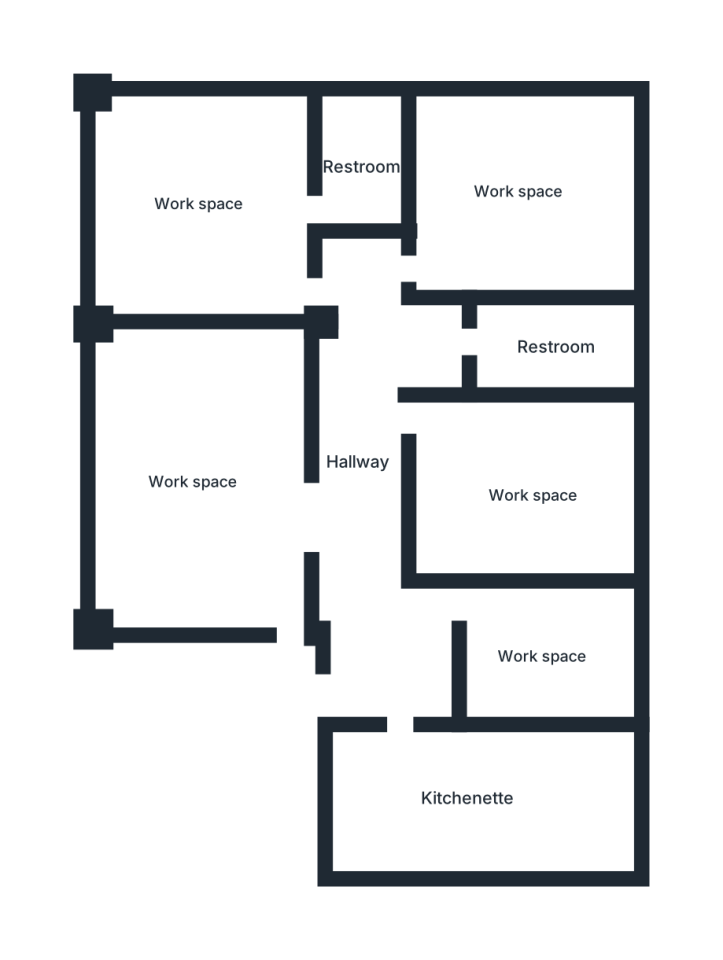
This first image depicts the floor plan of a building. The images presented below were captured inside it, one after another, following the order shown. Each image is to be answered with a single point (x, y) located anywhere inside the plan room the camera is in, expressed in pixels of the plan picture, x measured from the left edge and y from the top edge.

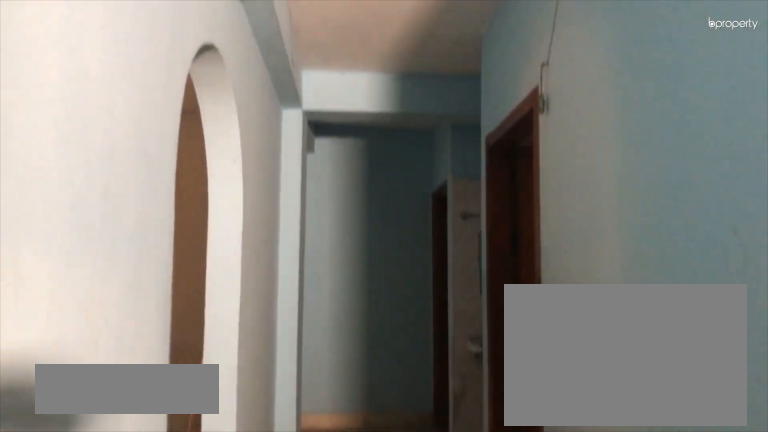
(366, 460)
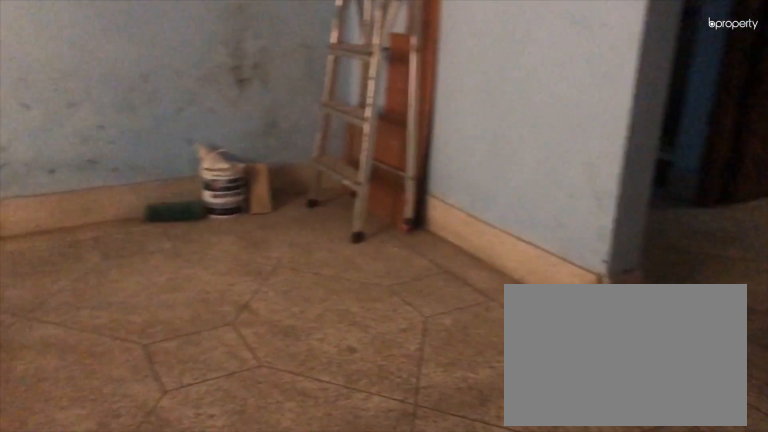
(188, 485)
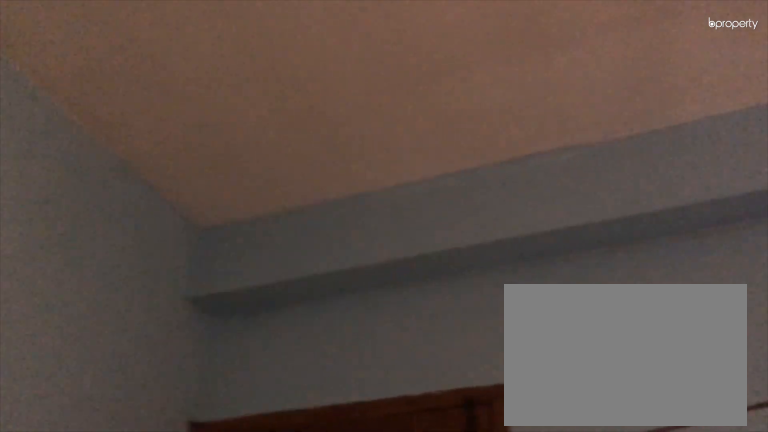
(188, 485)
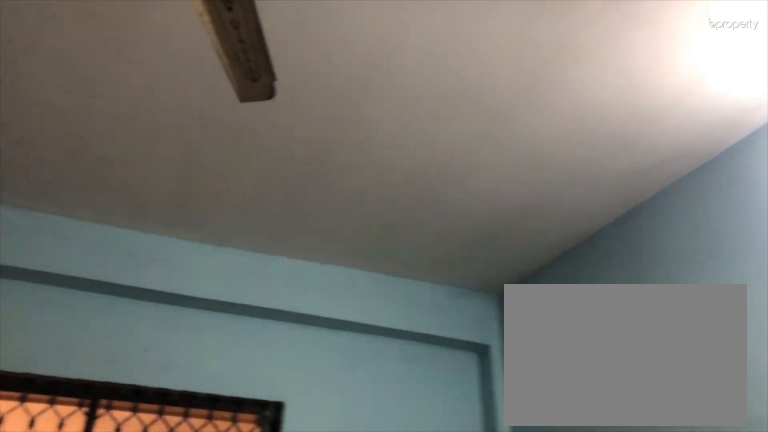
(199, 207)
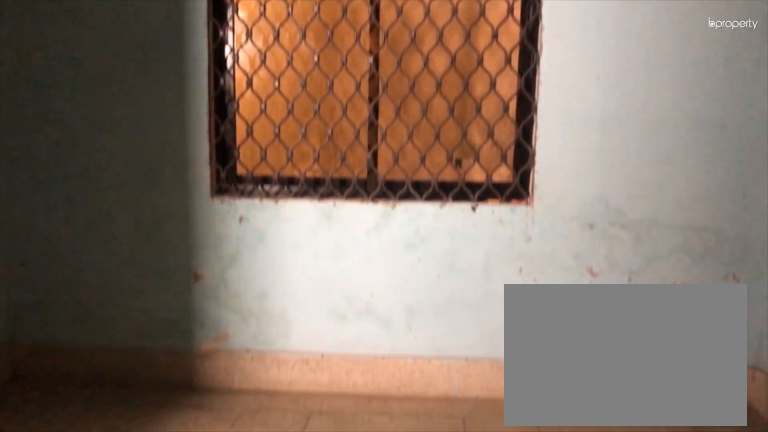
(527, 195)
